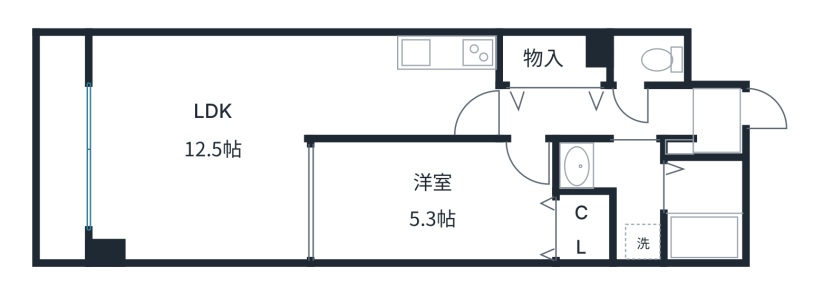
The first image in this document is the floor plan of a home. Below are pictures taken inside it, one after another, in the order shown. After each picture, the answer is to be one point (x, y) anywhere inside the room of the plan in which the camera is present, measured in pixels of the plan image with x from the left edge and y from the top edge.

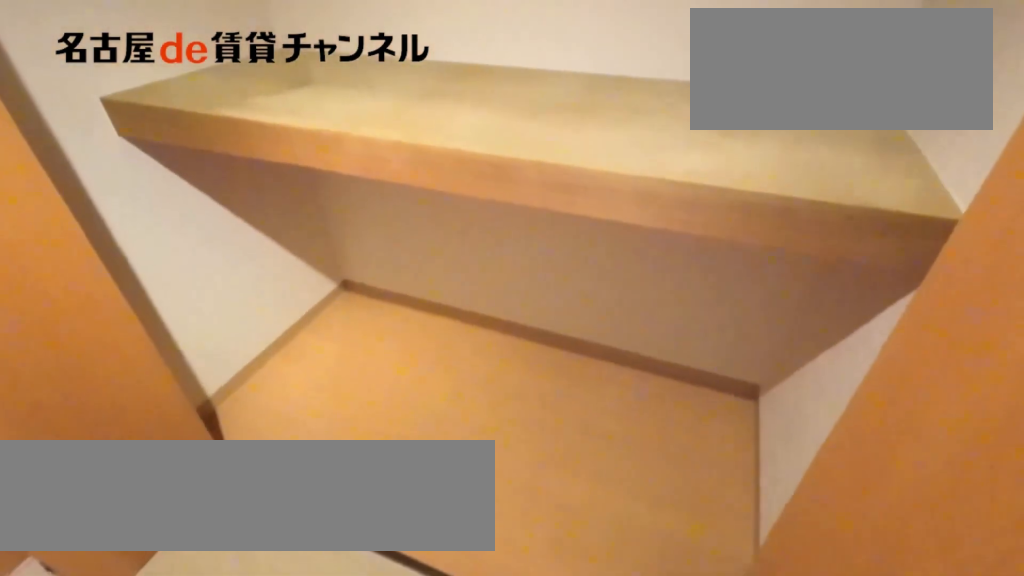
(549, 61)
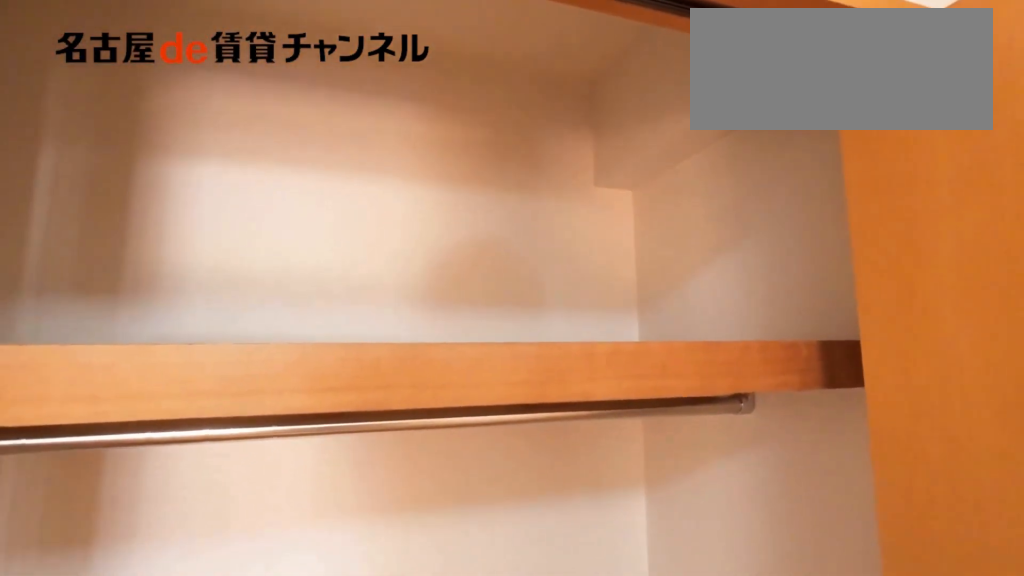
(580, 229)
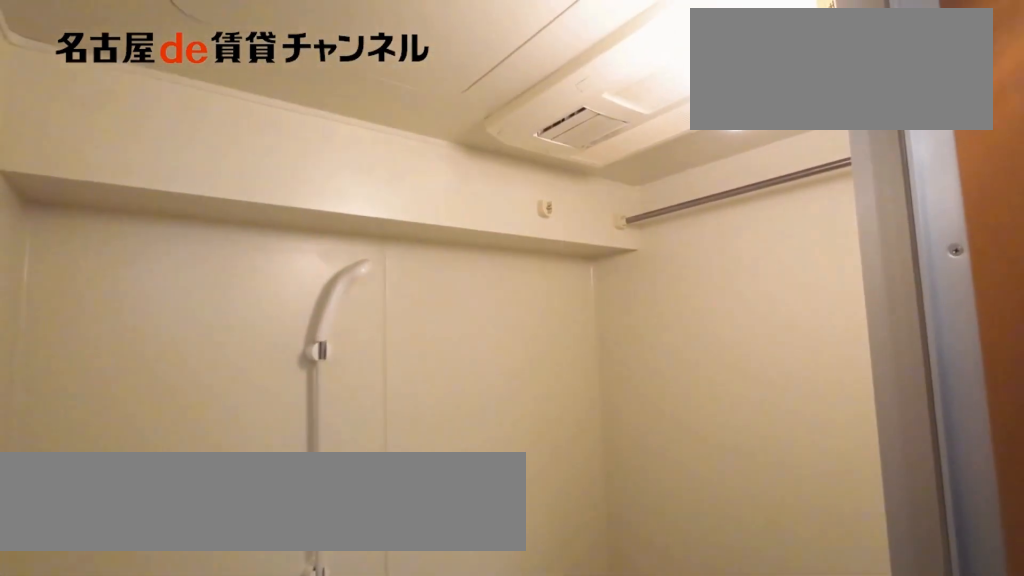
(703, 210)
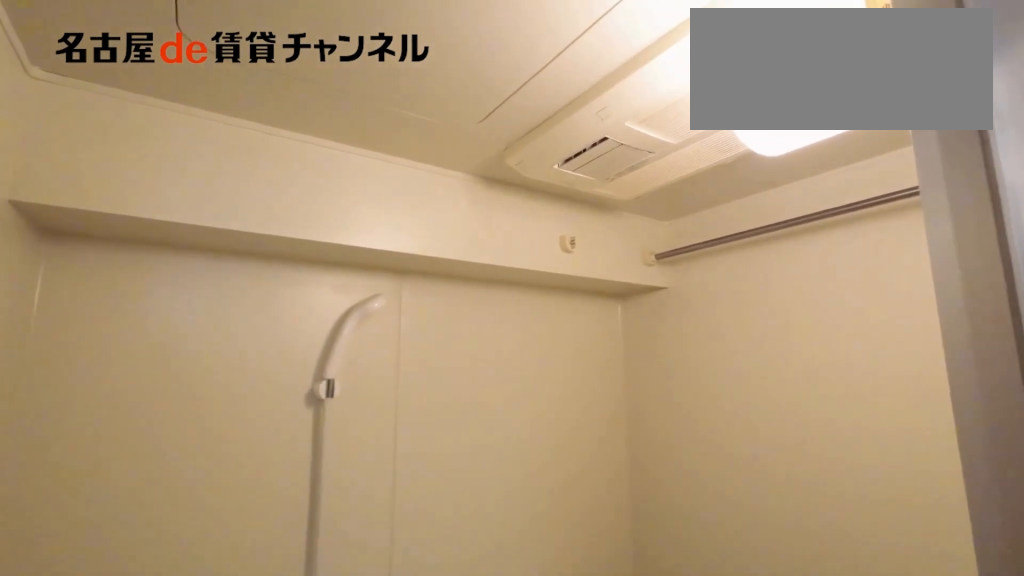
(703, 210)
